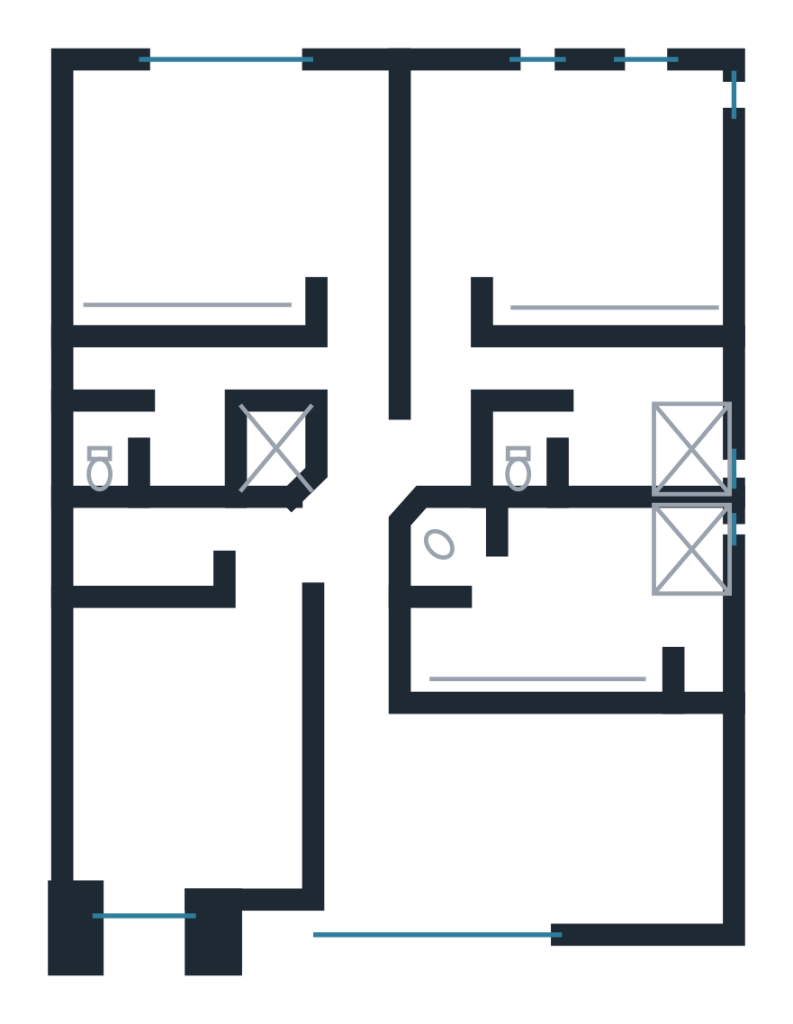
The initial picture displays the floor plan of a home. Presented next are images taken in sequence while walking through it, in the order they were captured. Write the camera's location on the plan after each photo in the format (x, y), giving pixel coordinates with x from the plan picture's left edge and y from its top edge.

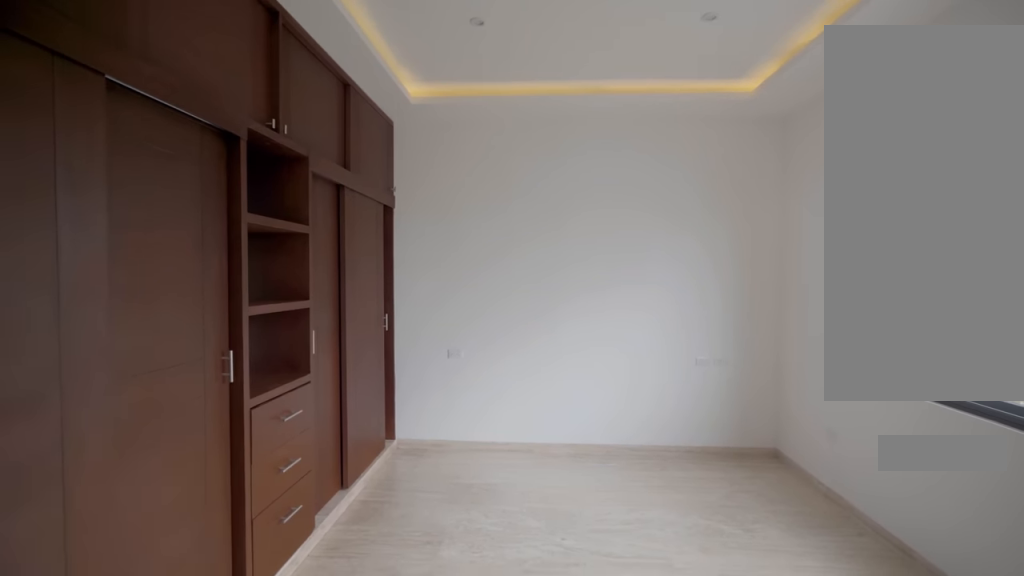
(361, 188)
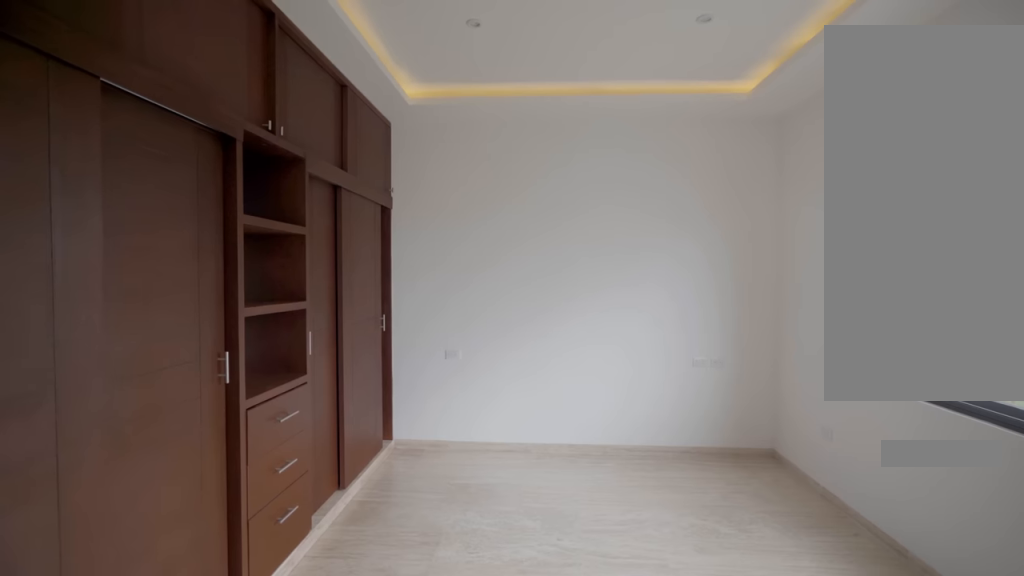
(361, 188)
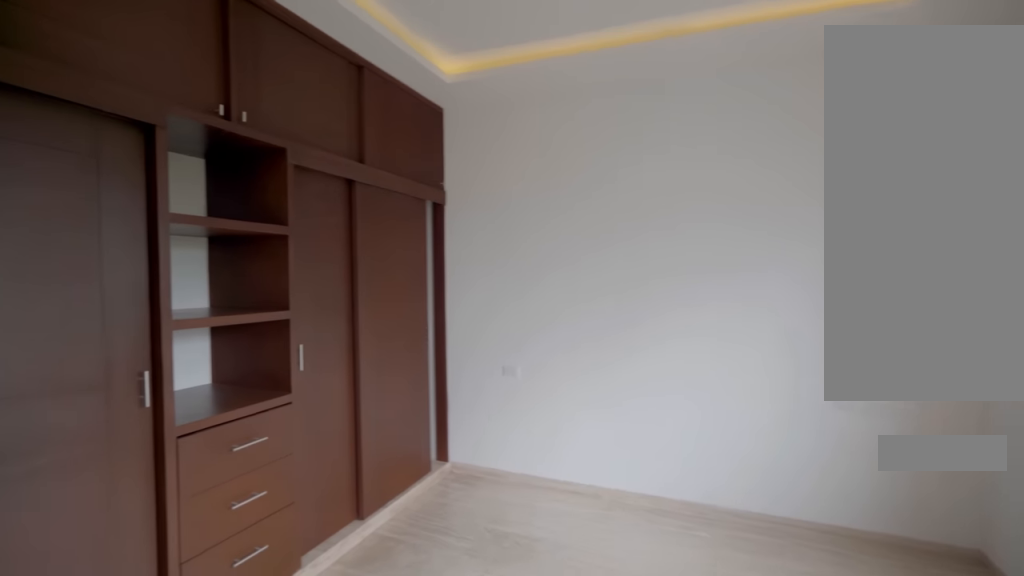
(289, 148)
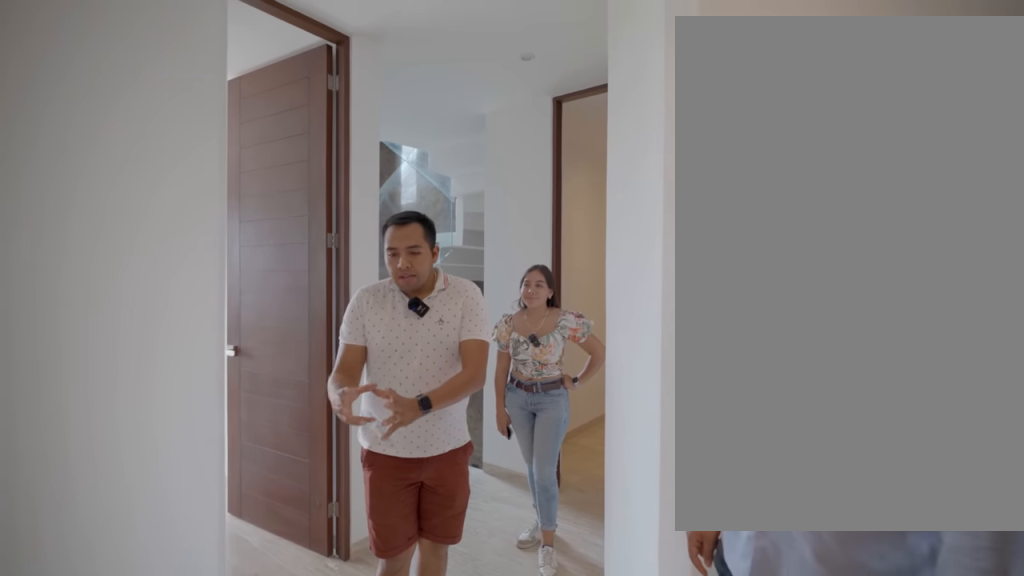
(416, 458)
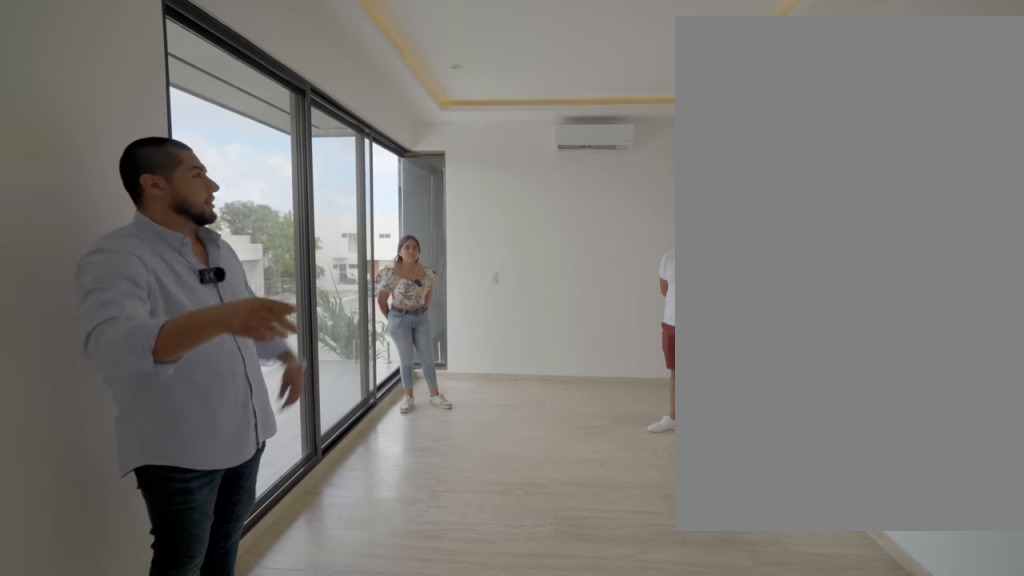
(681, 807)
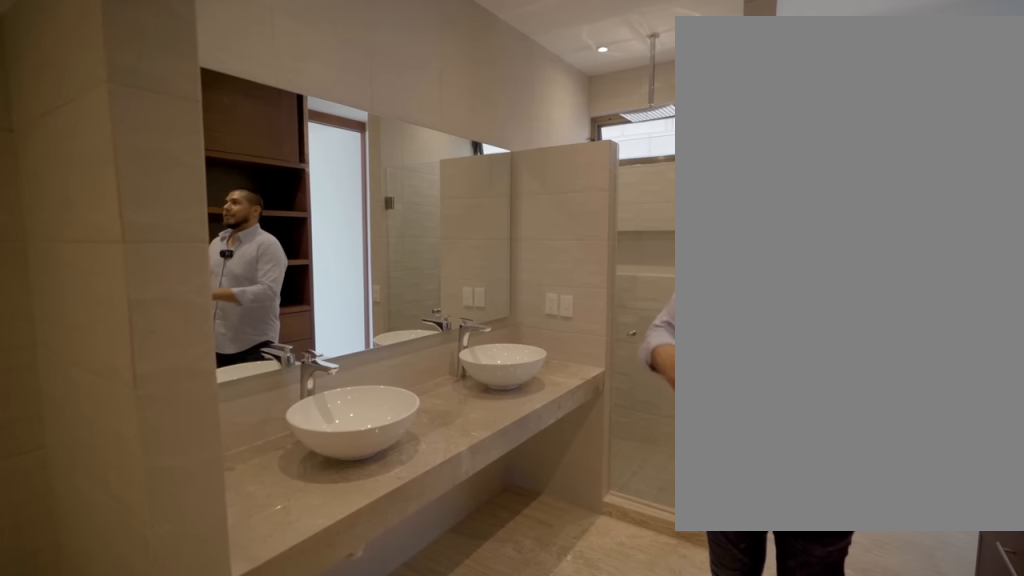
(510, 612)
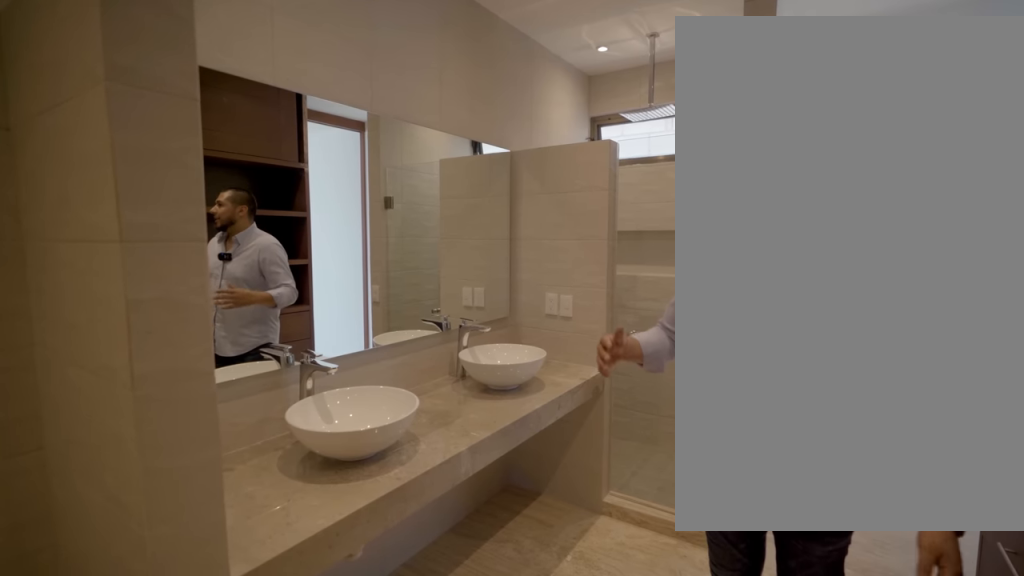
(510, 612)
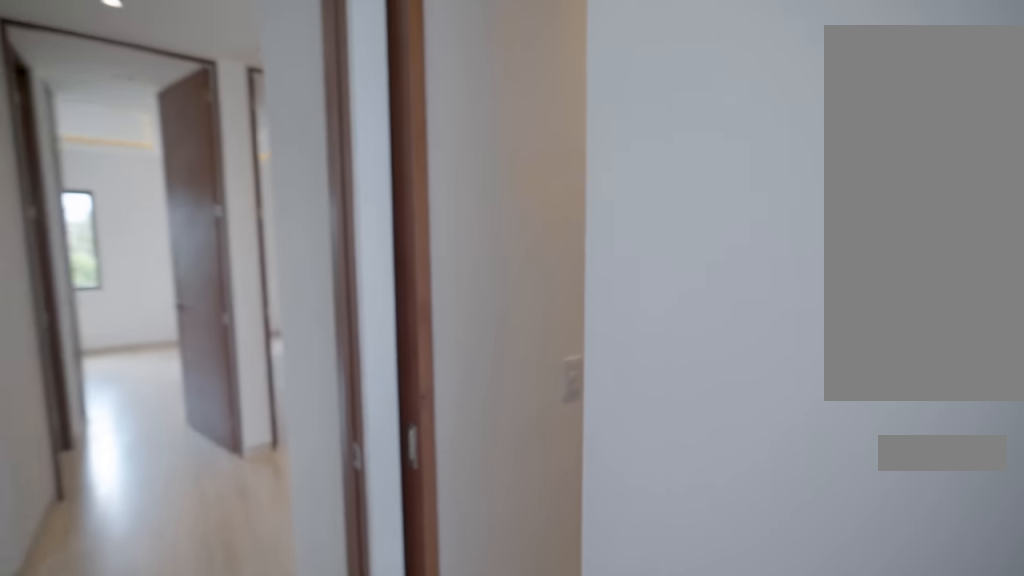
(364, 657)
